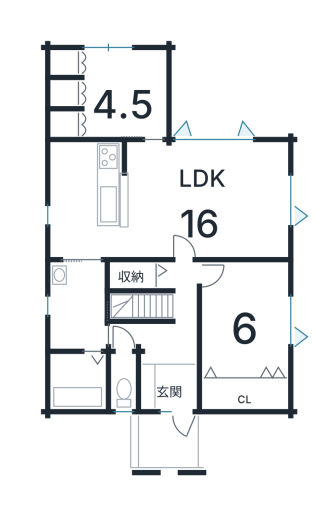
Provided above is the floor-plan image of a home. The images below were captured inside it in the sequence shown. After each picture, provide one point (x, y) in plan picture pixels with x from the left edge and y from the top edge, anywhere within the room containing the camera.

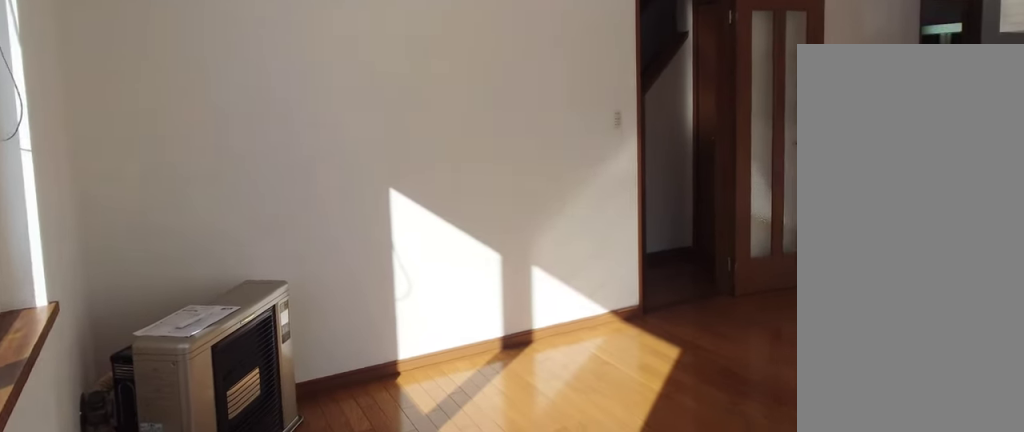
(202, 213)
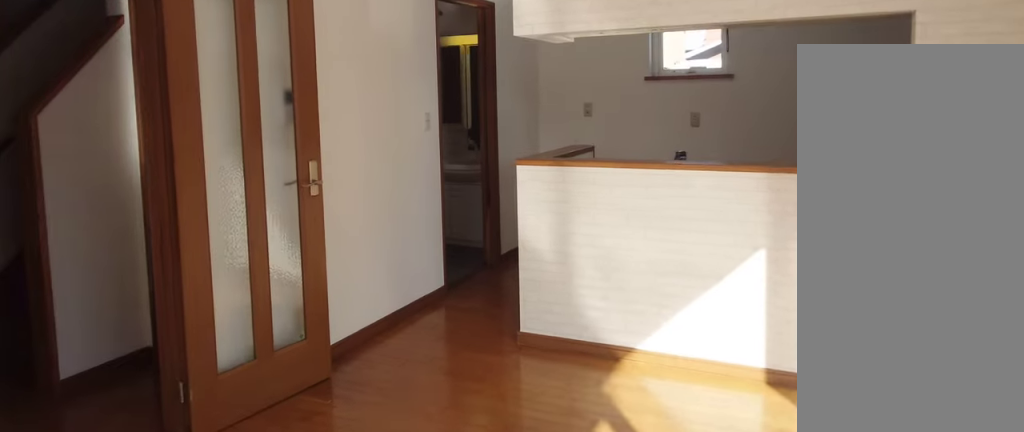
(202, 213)
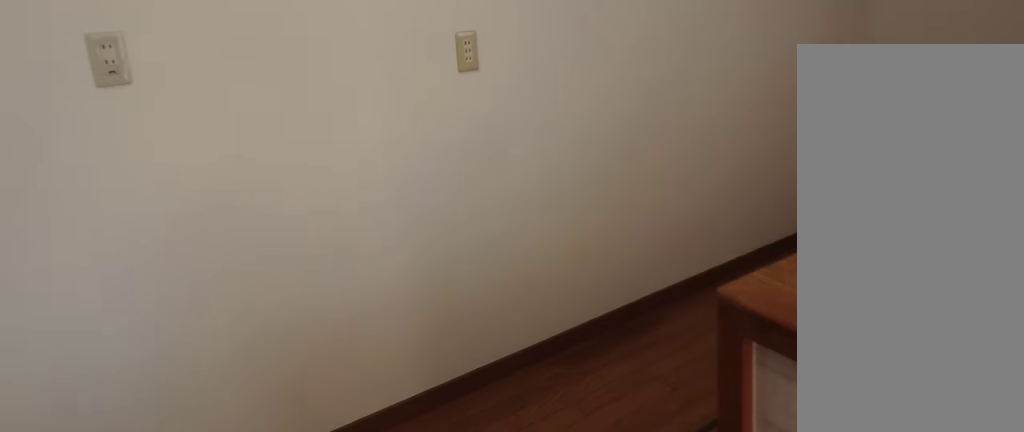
(87, 218)
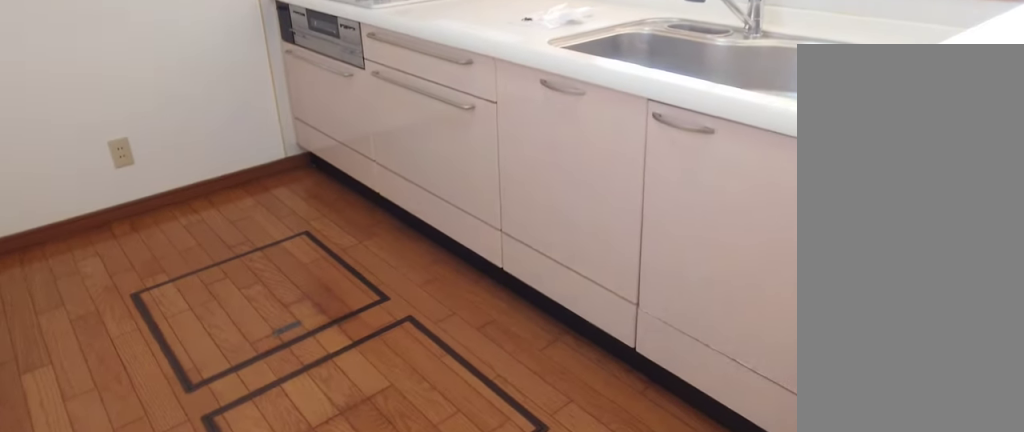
(87, 218)
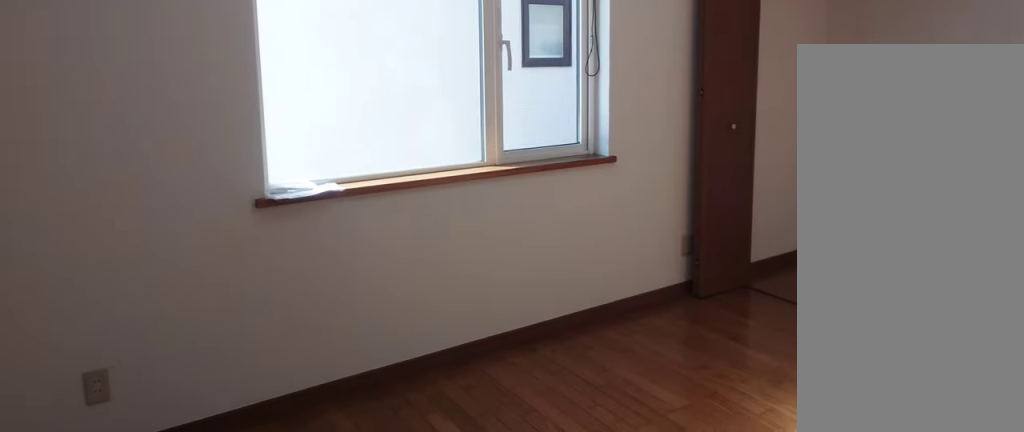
(249, 330)
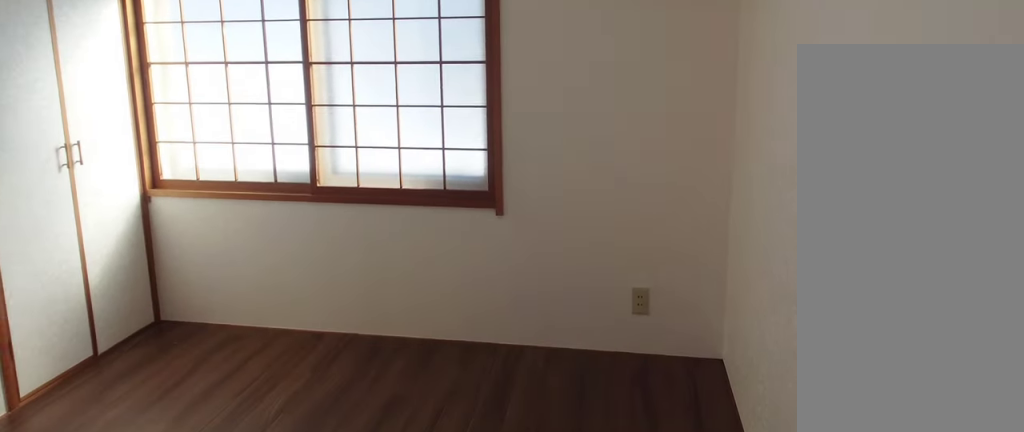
(118, 96)
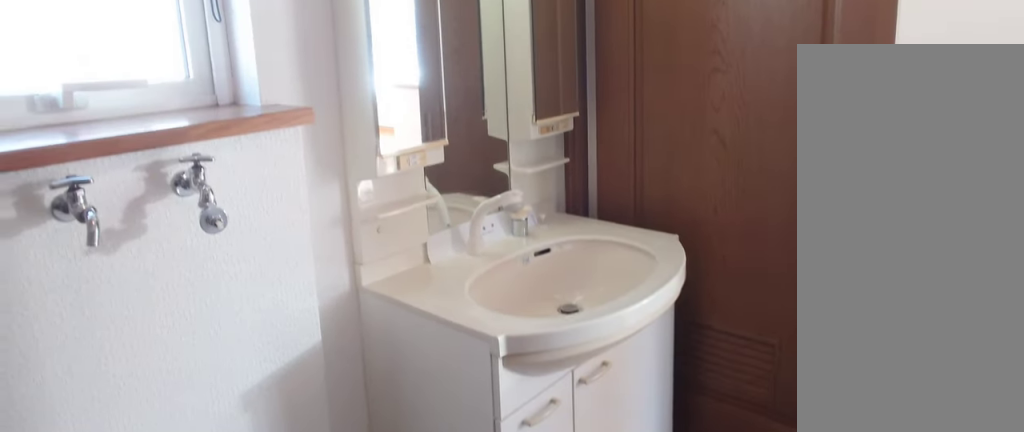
(76, 310)
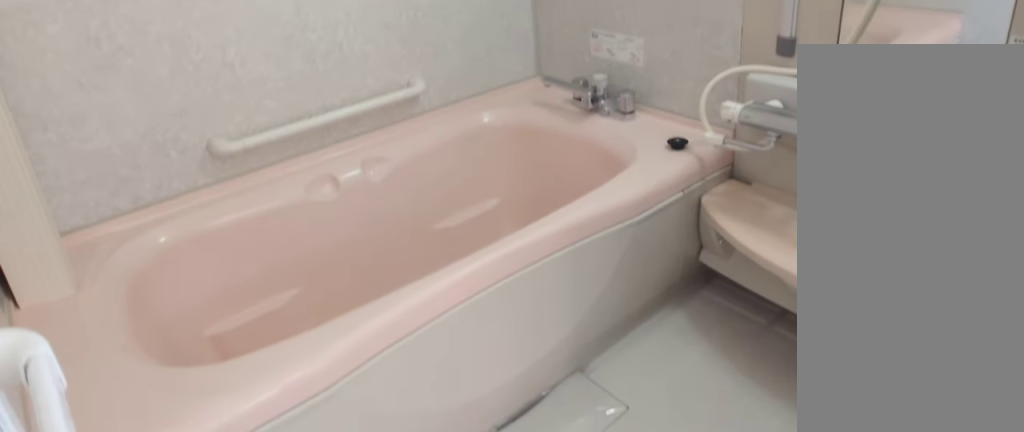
(69, 384)
